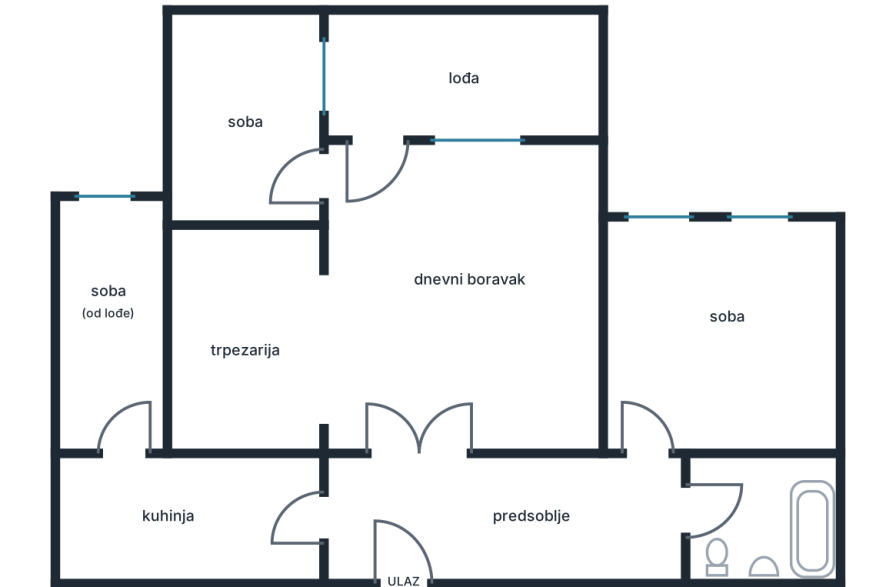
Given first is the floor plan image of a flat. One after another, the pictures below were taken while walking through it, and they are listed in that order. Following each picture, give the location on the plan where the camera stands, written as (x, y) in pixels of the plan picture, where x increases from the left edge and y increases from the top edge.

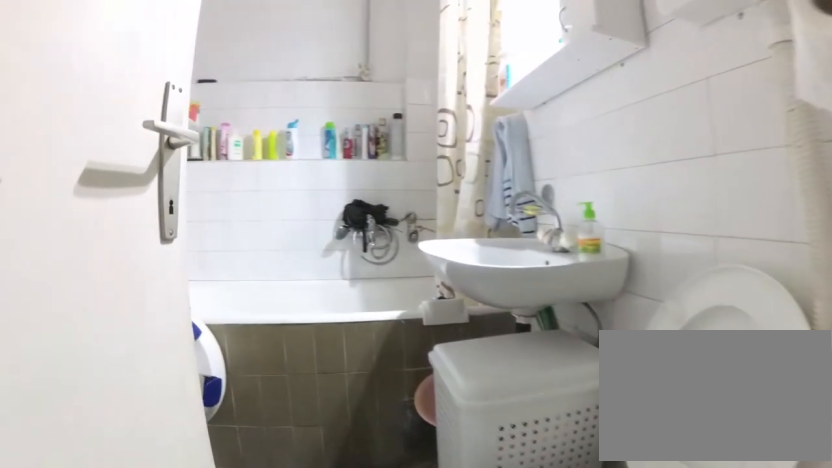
(659, 514)
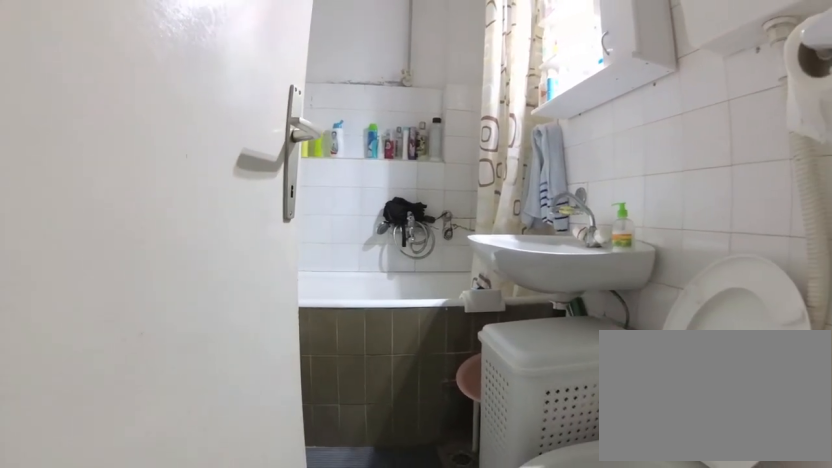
(660, 507)
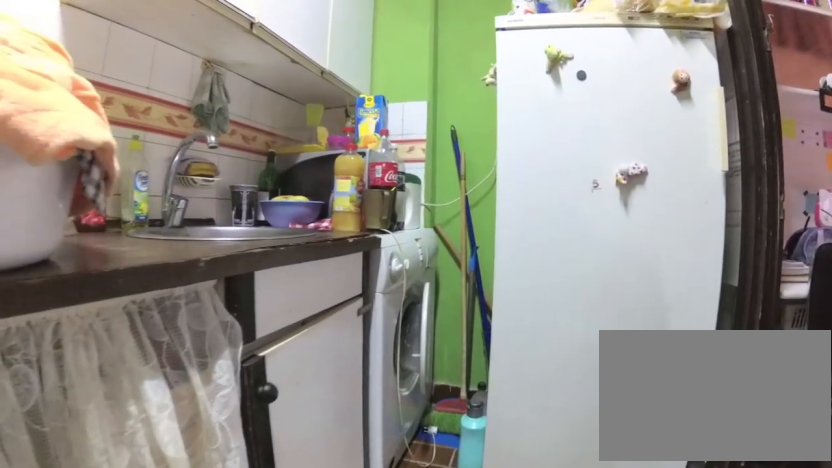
(194, 514)
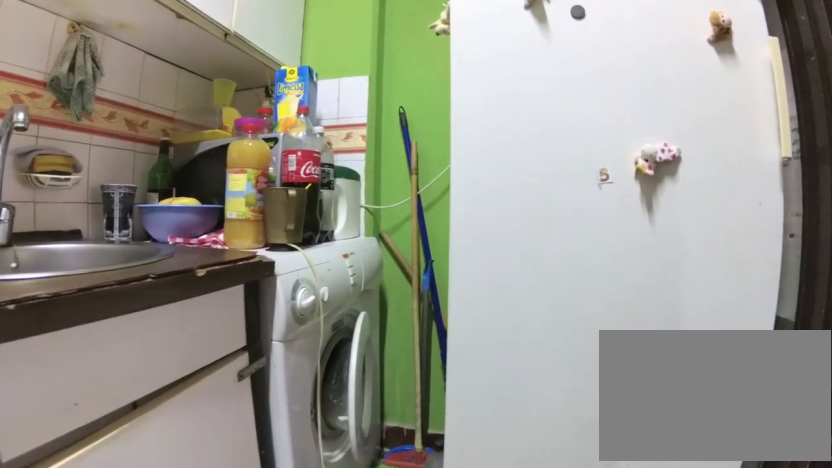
(168, 516)
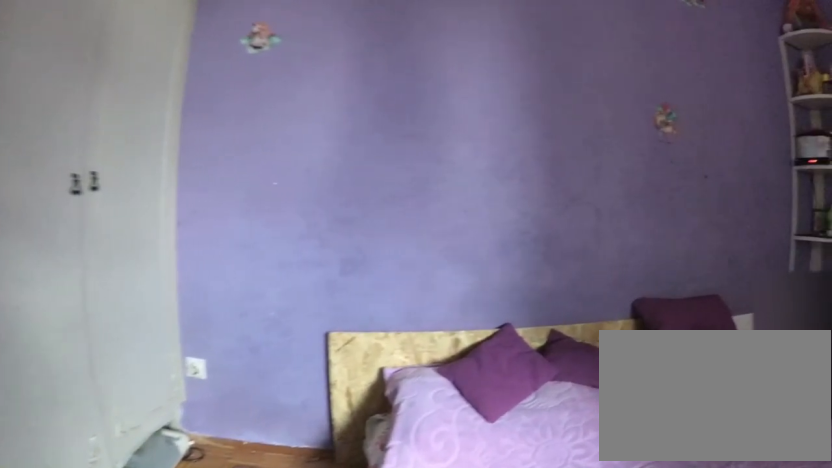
(287, 205)
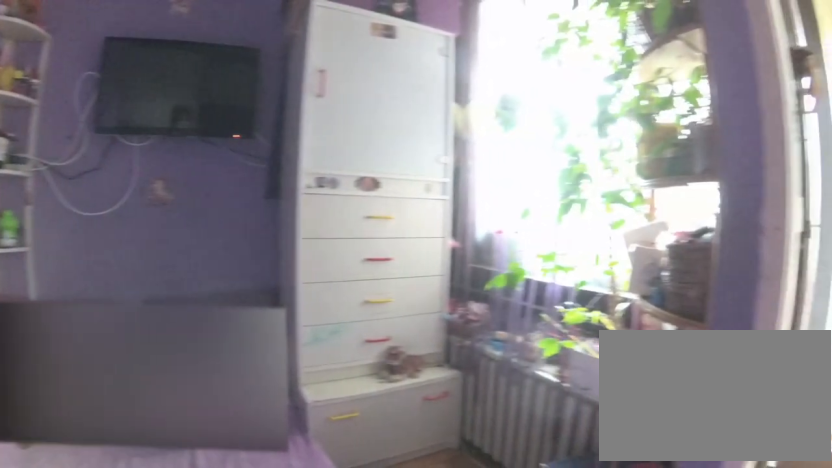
(238, 224)
